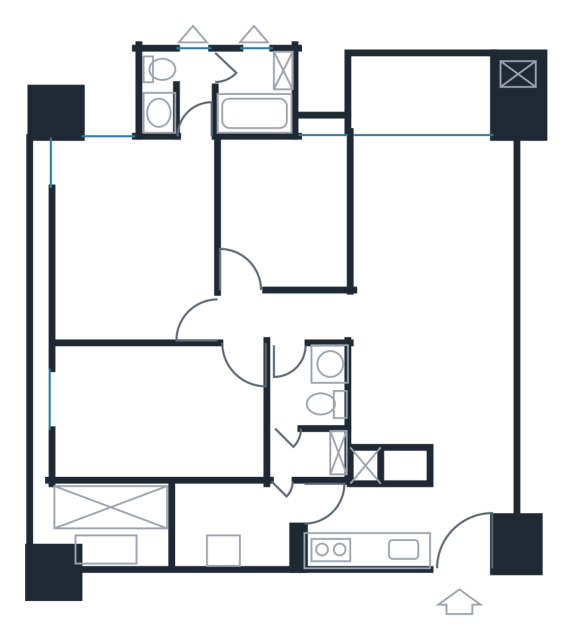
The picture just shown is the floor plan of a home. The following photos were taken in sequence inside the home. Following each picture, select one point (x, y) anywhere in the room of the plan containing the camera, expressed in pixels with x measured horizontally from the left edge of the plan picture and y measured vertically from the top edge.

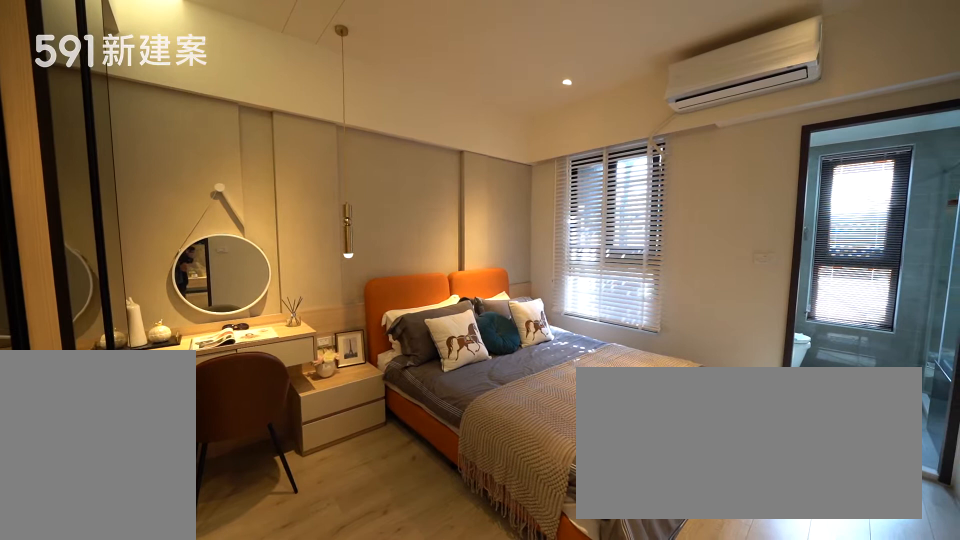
(131, 233)
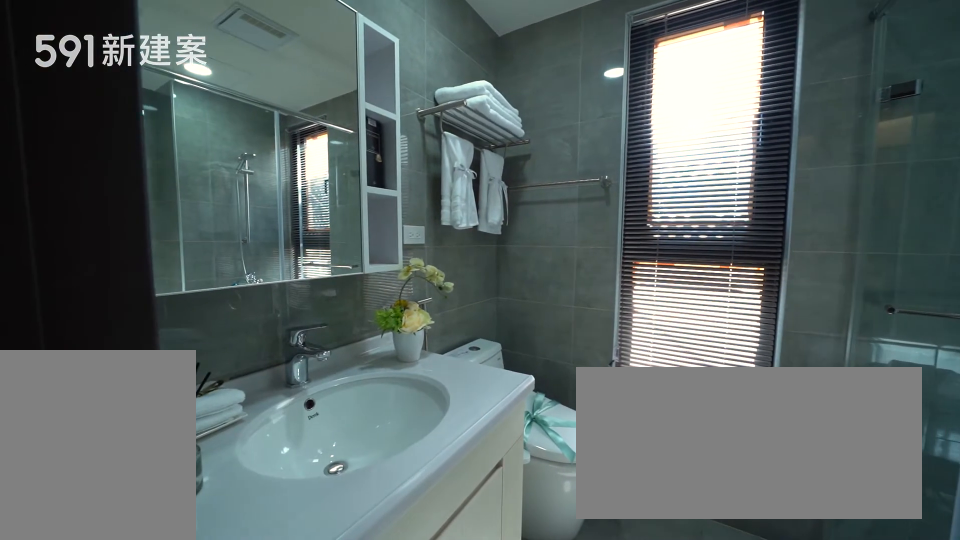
(216, 89)
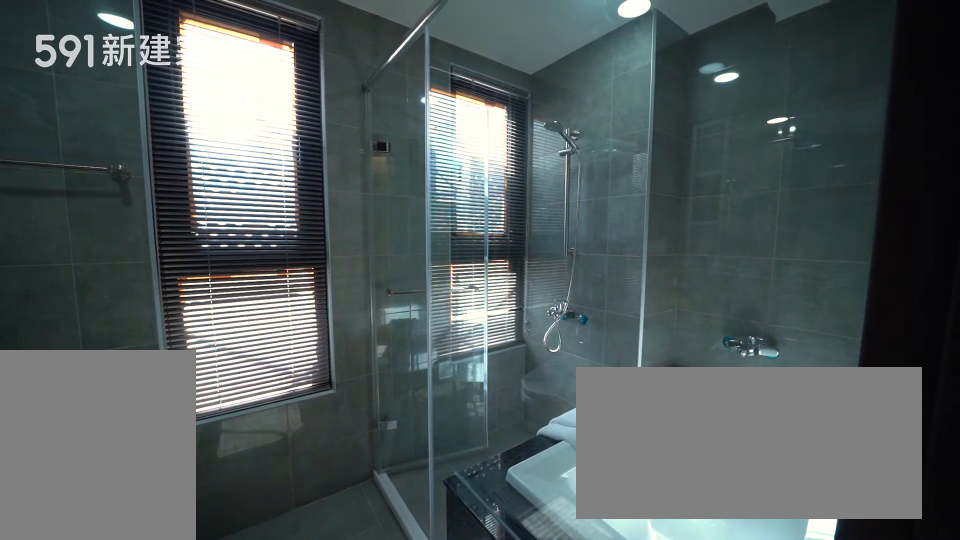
(216, 89)
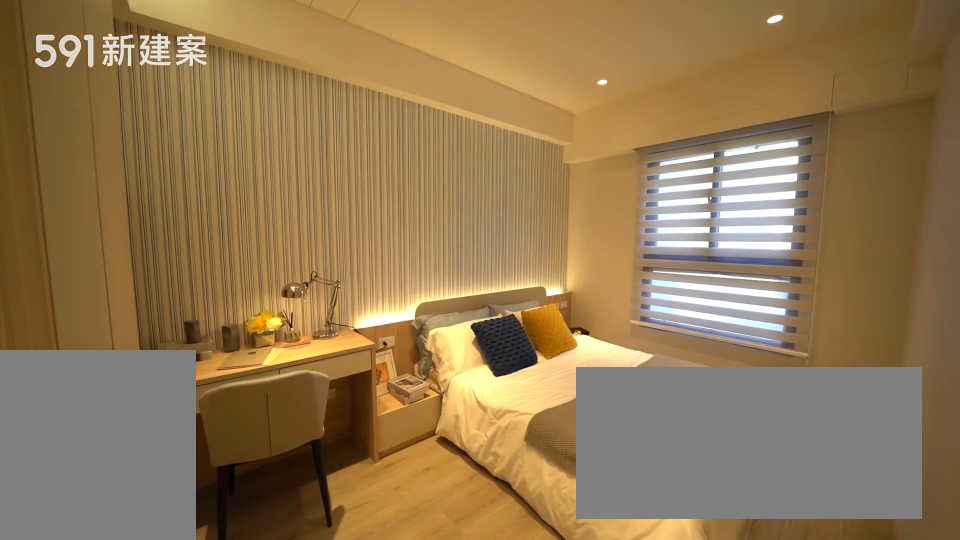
(159, 408)
